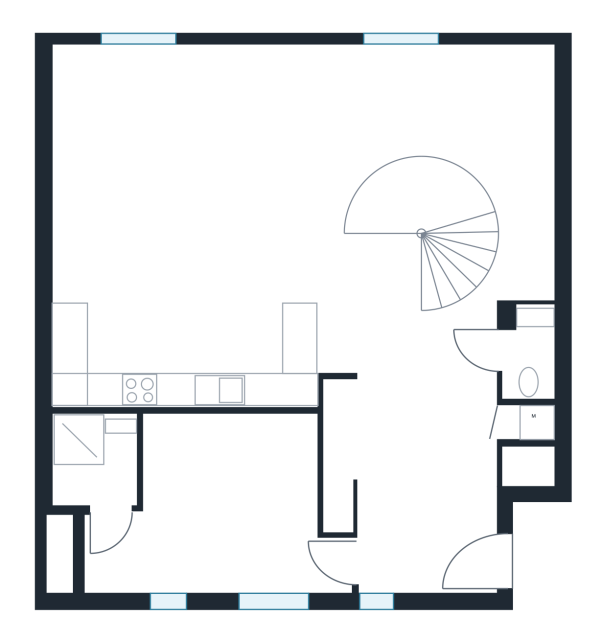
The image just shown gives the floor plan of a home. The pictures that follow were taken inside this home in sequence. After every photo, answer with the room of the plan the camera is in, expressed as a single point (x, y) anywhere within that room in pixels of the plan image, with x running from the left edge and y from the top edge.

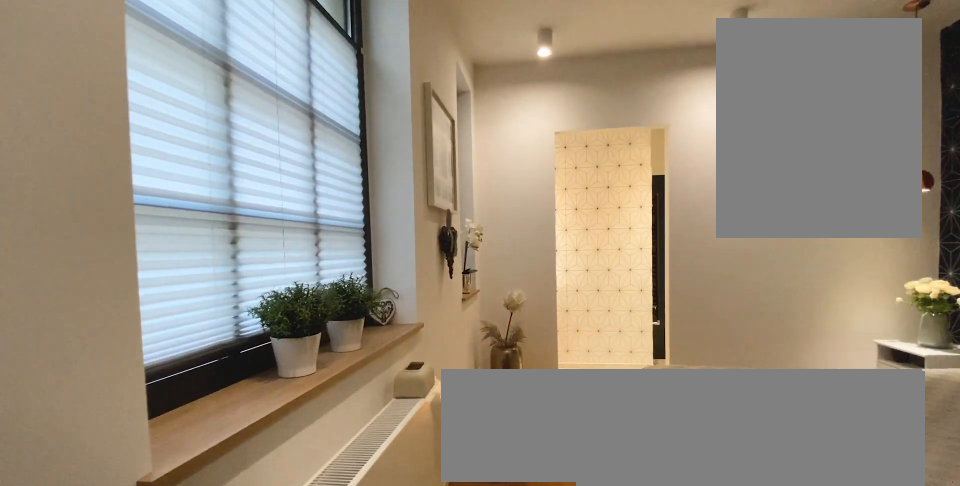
(224, 493)
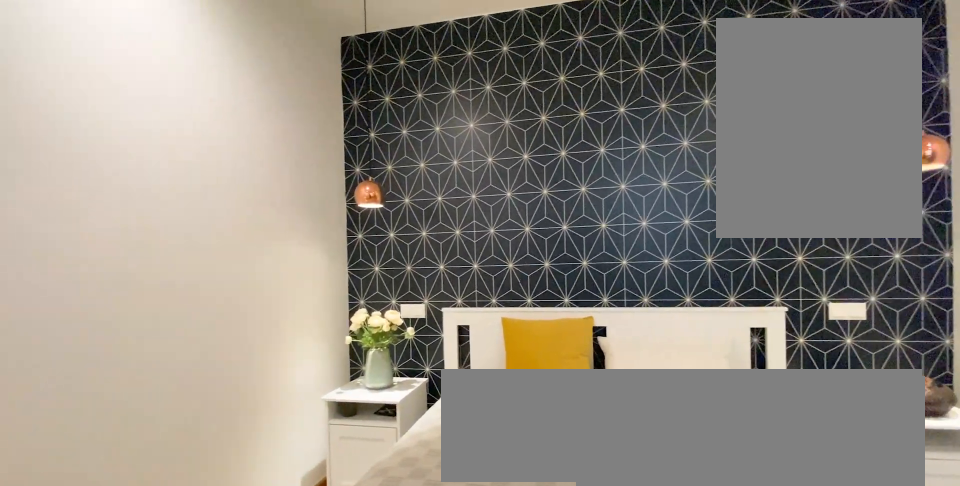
(224, 493)
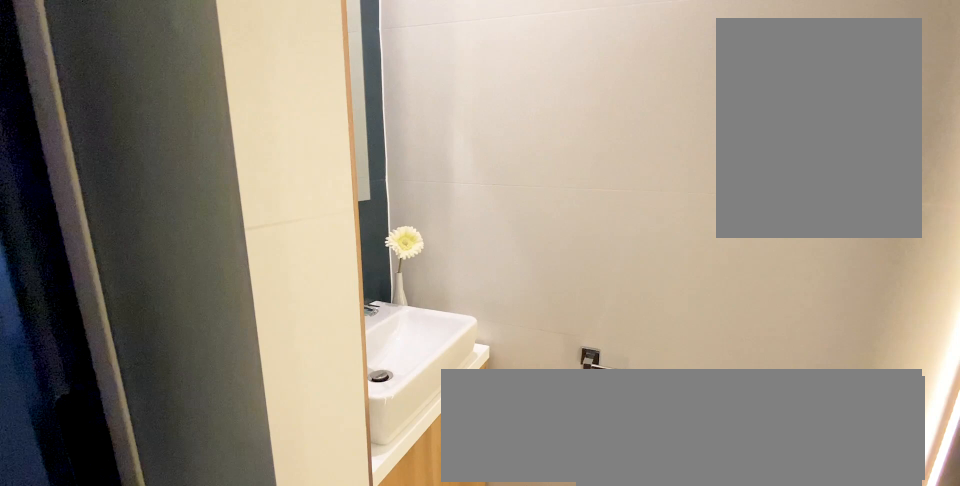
(528, 359)
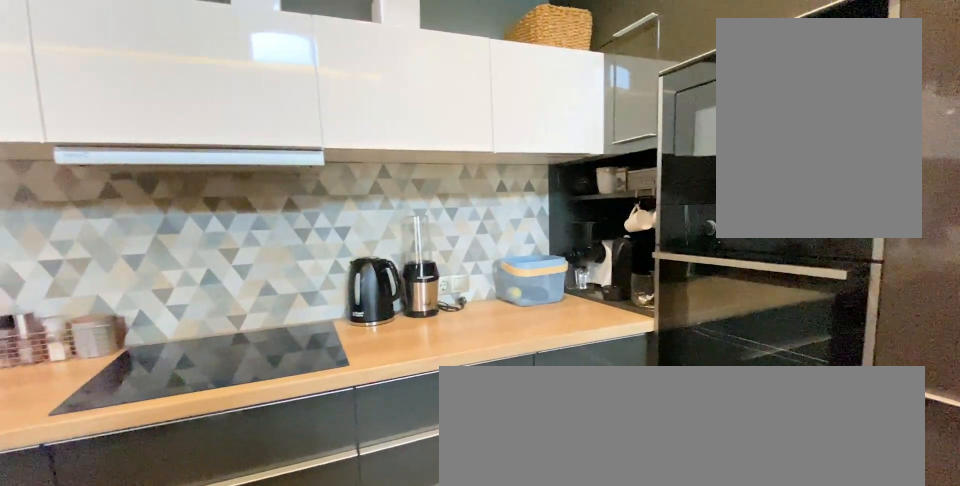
(223, 223)
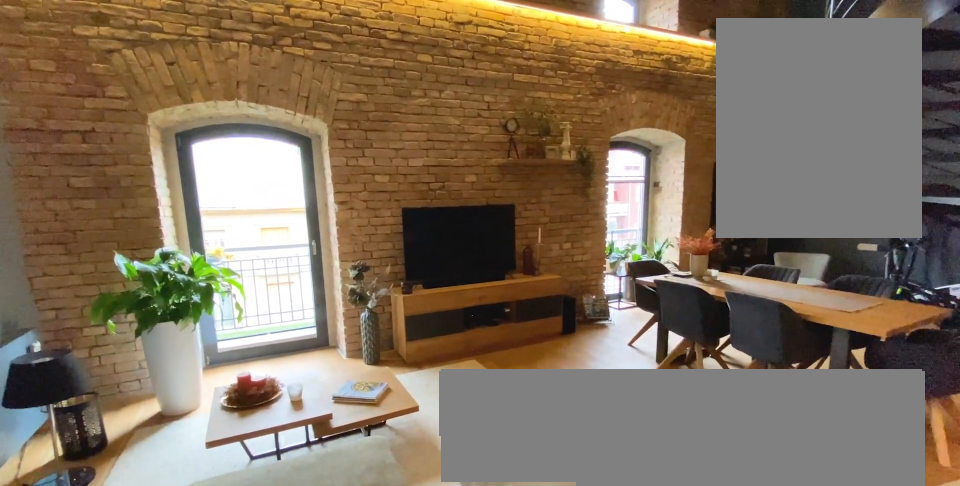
(223, 223)
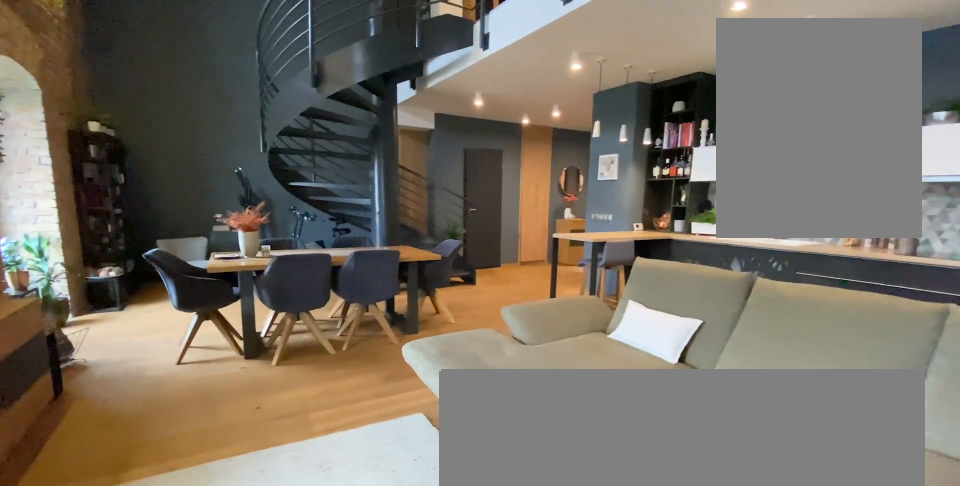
(223, 223)
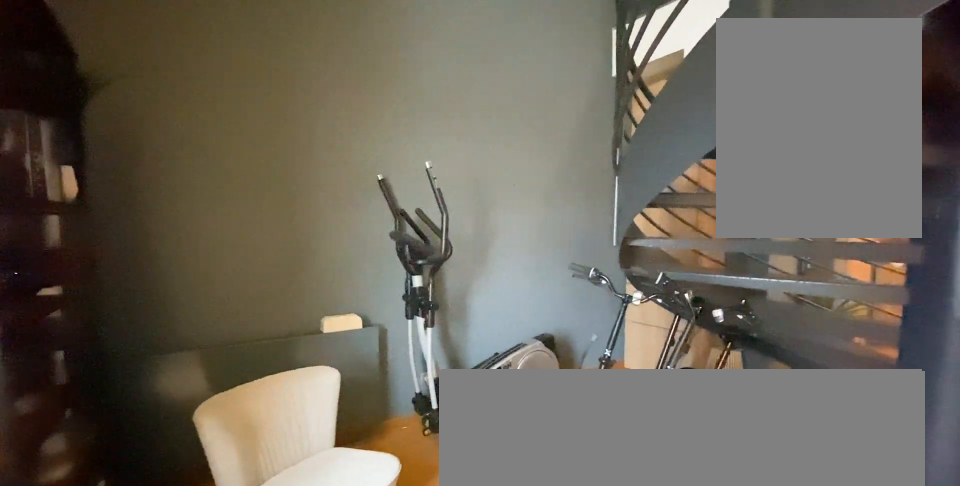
(223, 223)
